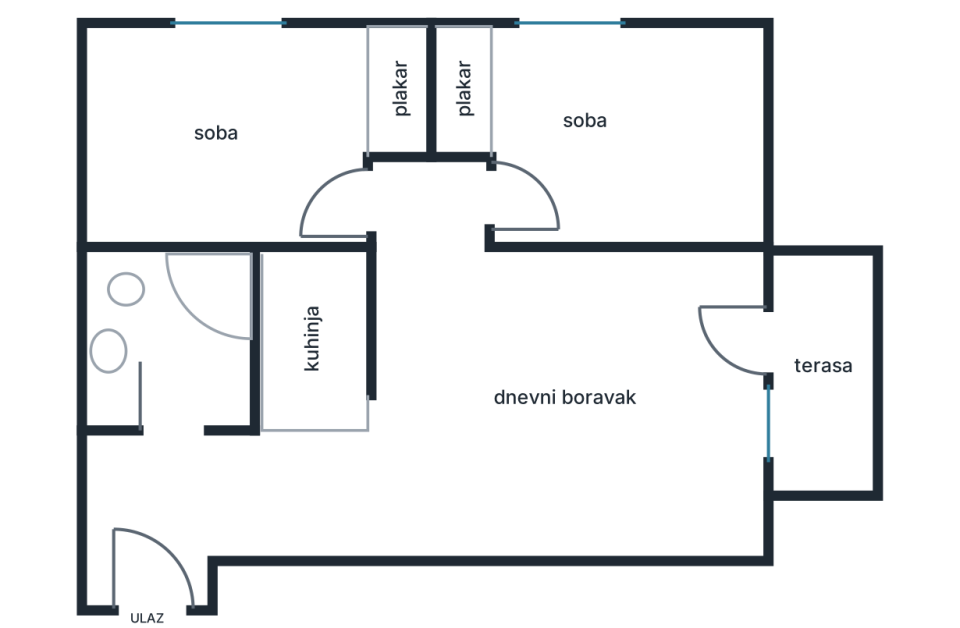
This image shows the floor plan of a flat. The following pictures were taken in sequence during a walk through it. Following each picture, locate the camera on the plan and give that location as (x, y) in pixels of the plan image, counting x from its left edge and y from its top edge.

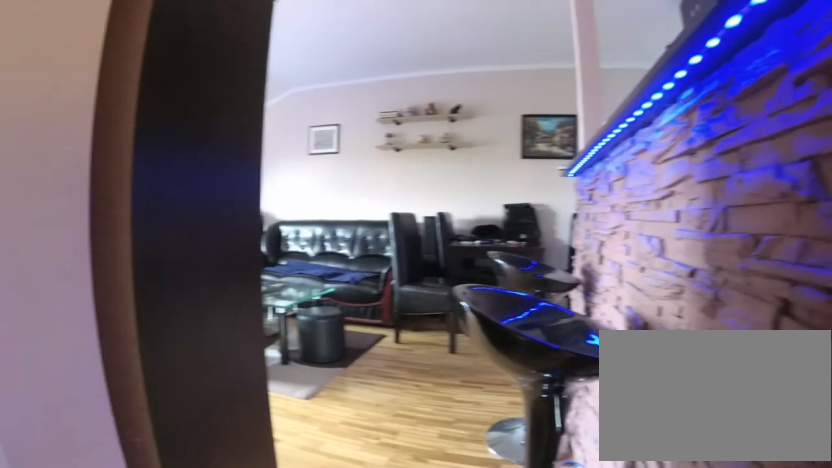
(398, 190)
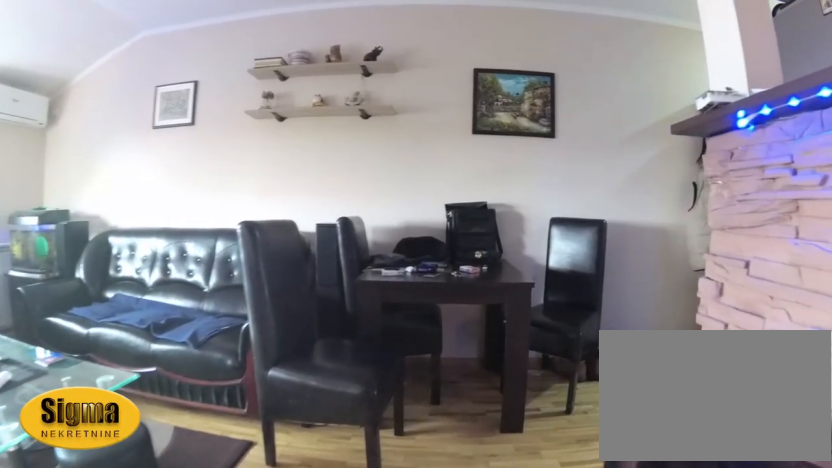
(415, 281)
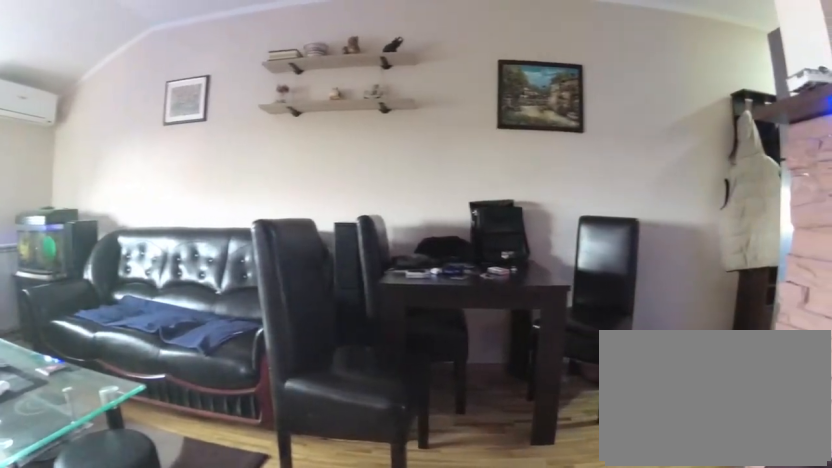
(407, 298)
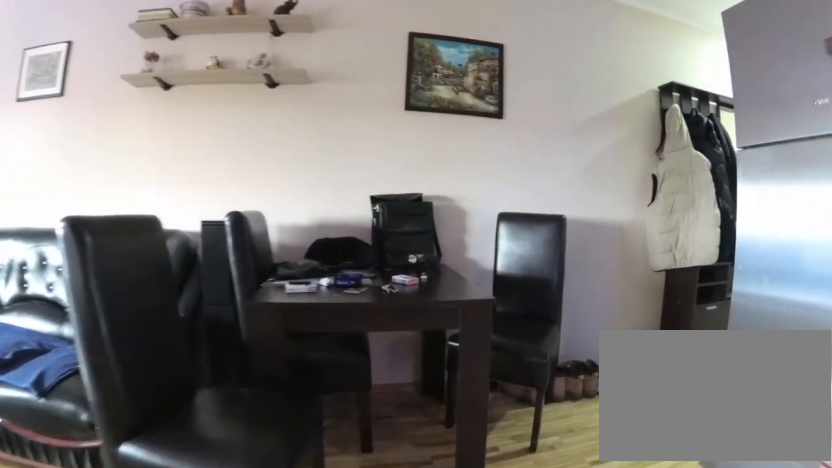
(413, 323)
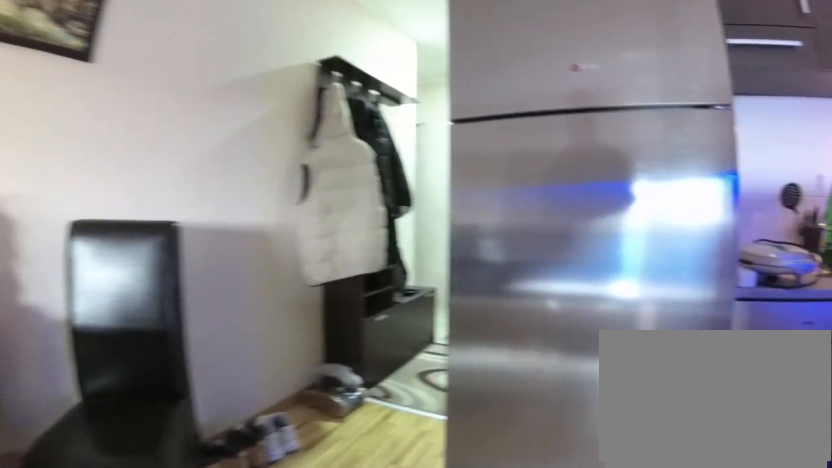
(413, 381)
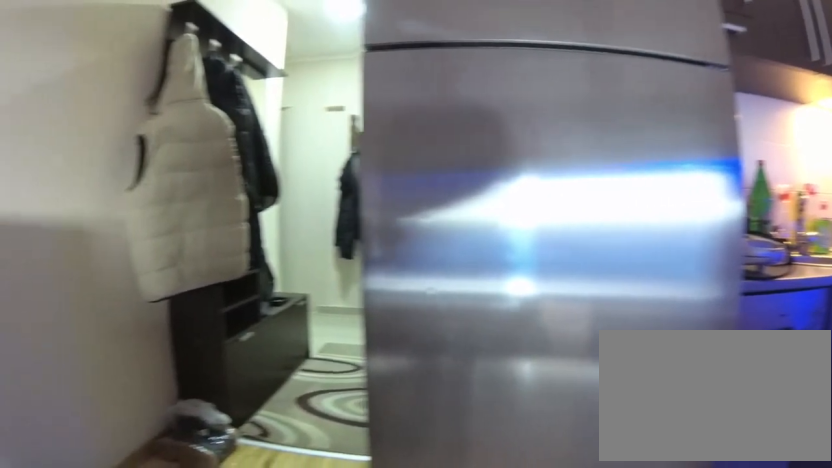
(379, 458)
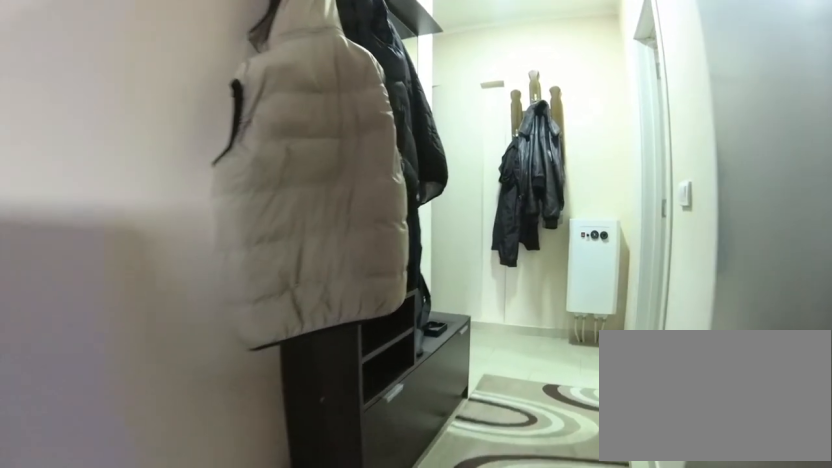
(330, 478)
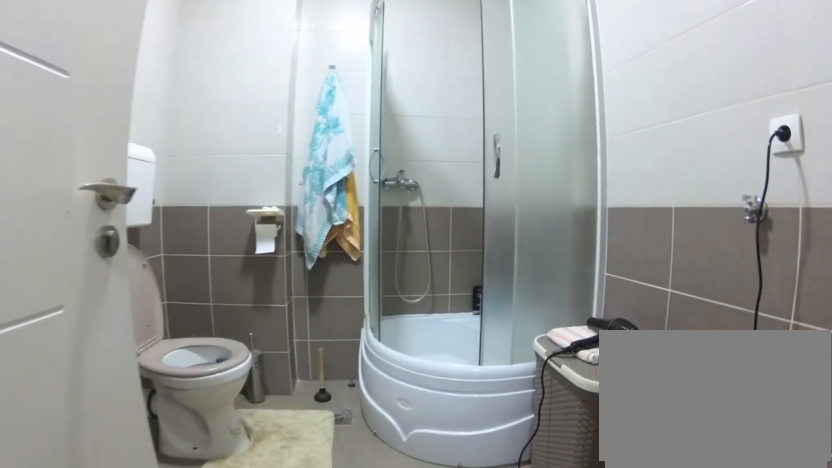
(172, 439)
